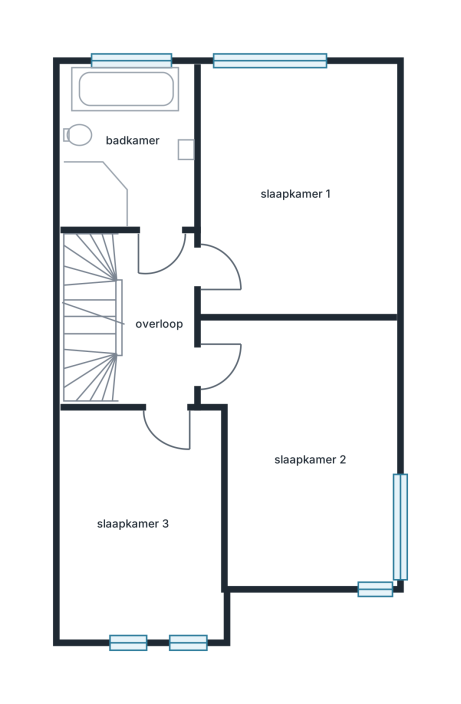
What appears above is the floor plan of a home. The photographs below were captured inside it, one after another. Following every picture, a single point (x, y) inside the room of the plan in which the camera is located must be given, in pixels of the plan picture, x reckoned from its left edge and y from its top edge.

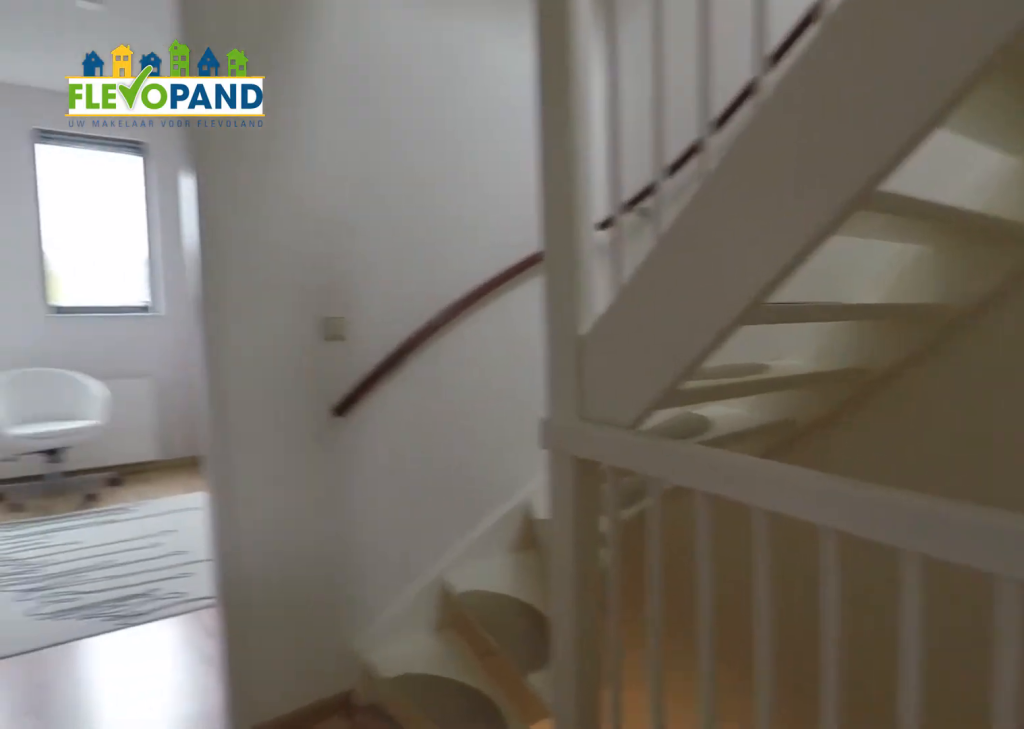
(160, 326)
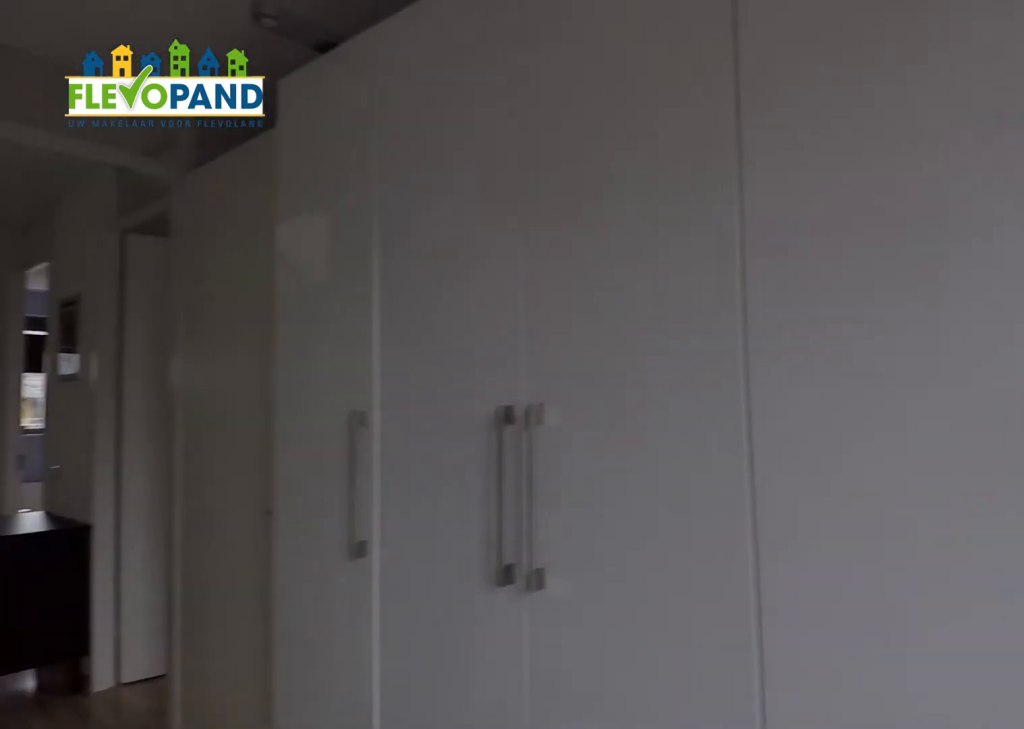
(142, 550)
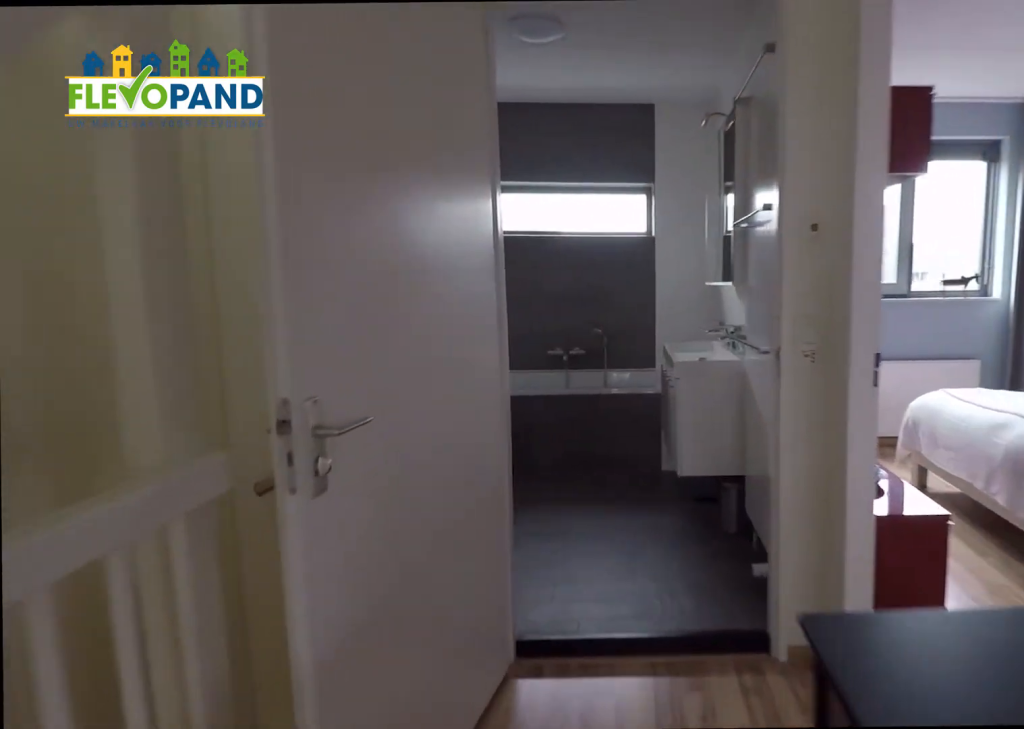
(152, 323)
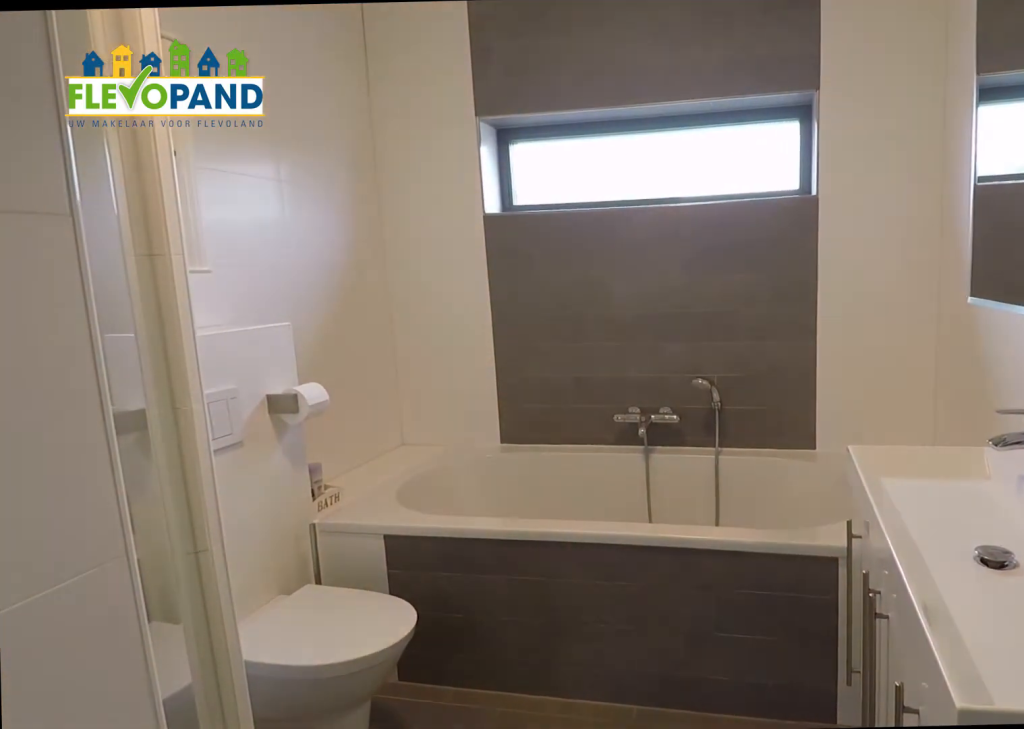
(124, 87)
